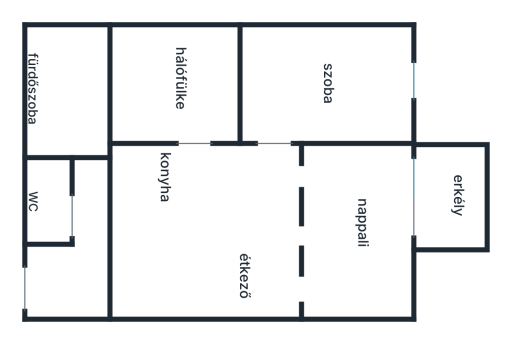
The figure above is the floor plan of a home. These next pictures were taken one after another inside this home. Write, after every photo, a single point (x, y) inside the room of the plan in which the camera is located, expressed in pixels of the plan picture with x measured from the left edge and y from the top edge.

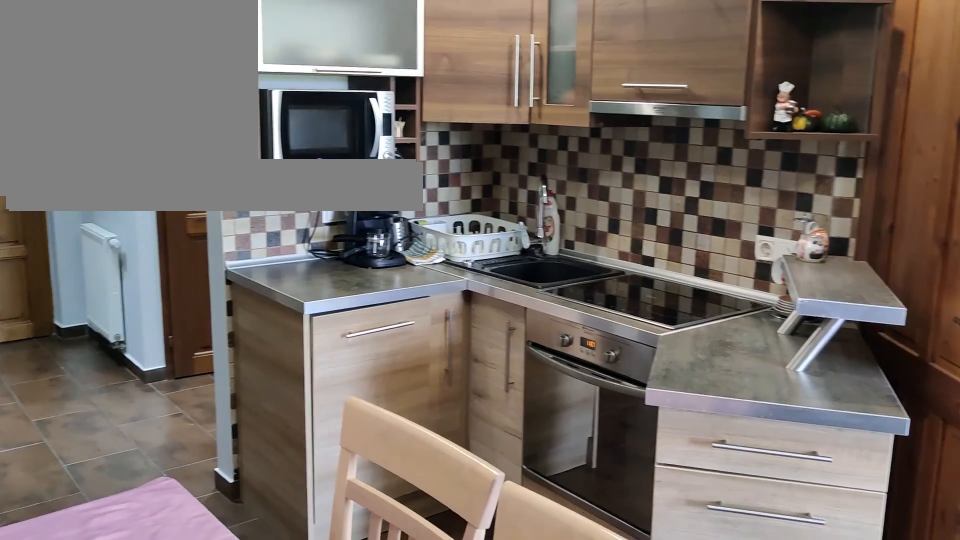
(200, 238)
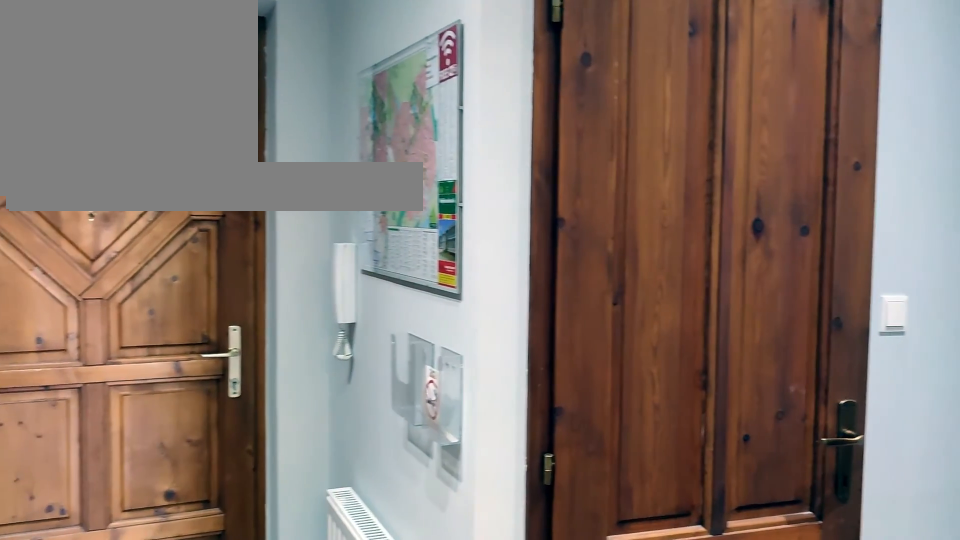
(47, 277)
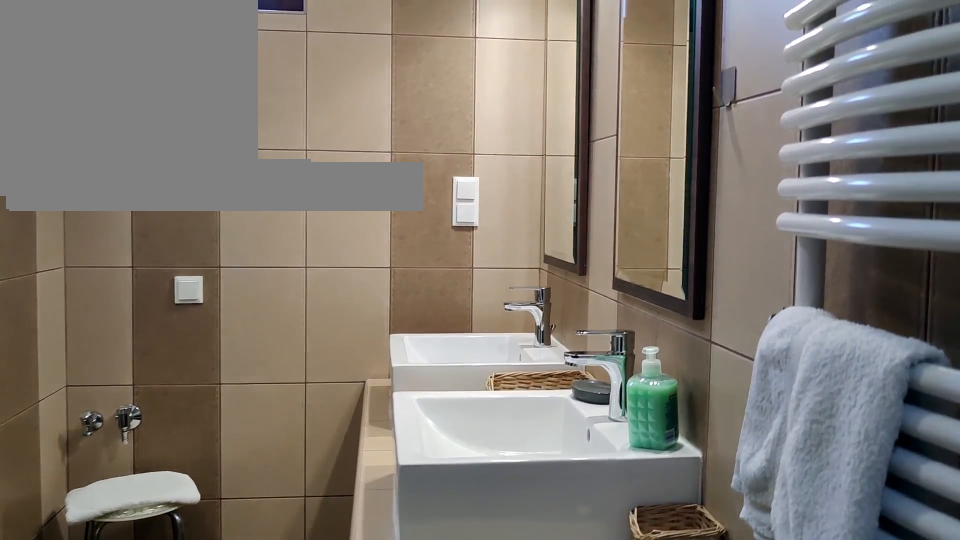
(46, 91)
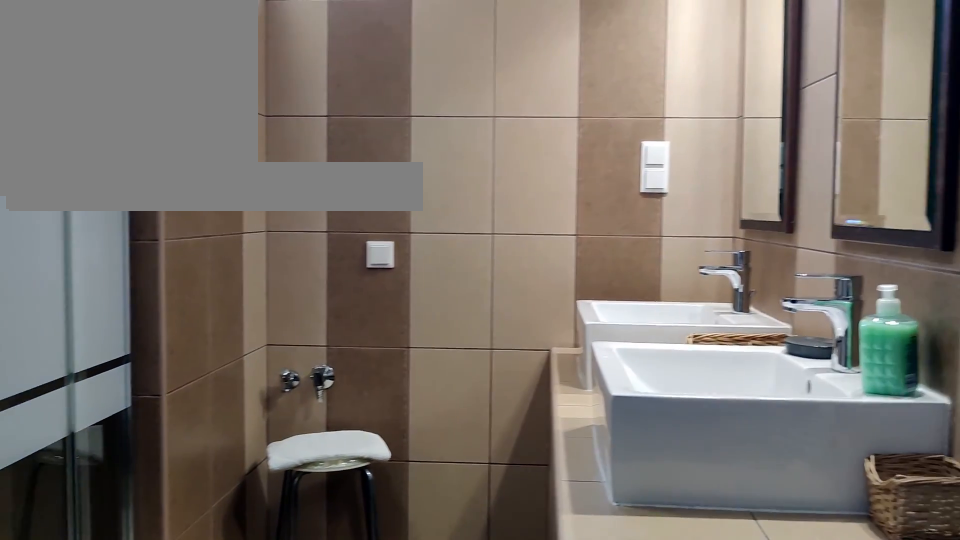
(46, 91)
